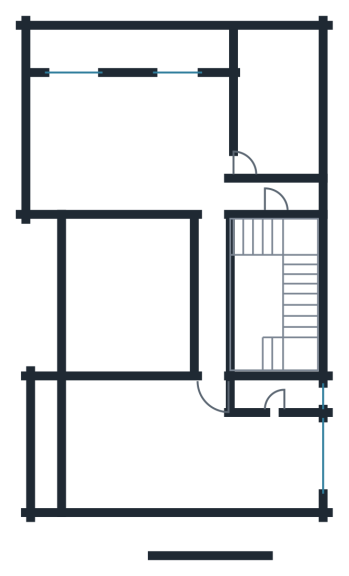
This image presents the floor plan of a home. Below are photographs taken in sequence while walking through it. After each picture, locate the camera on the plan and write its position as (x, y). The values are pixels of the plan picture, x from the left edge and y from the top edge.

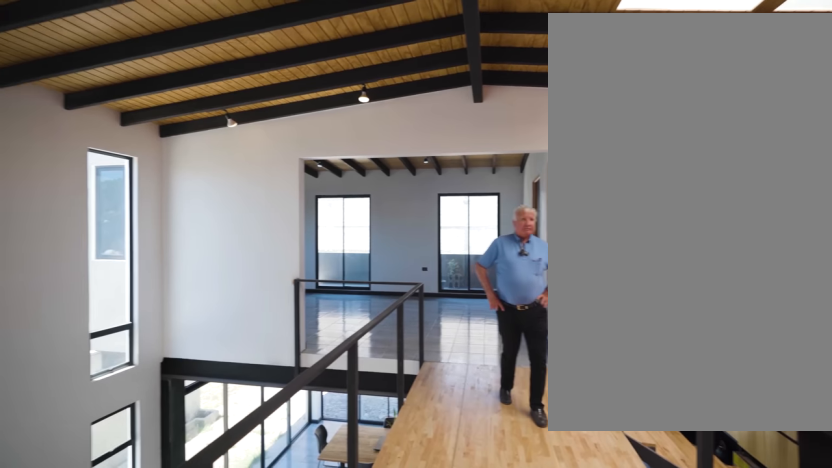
(210, 291)
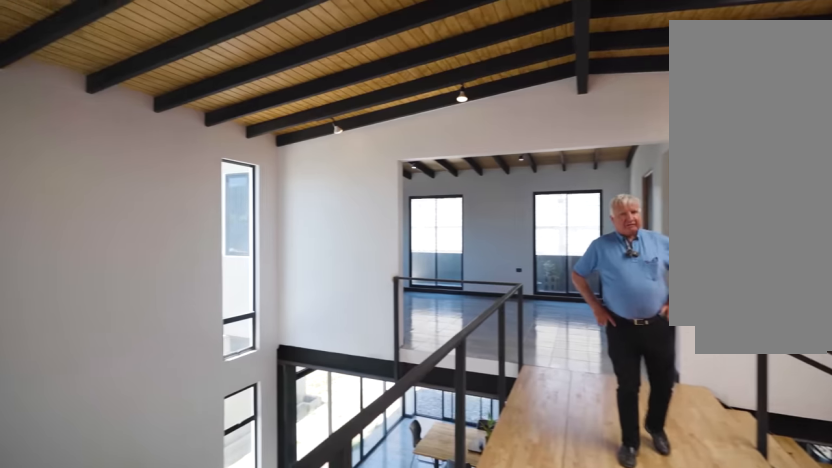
(210, 291)
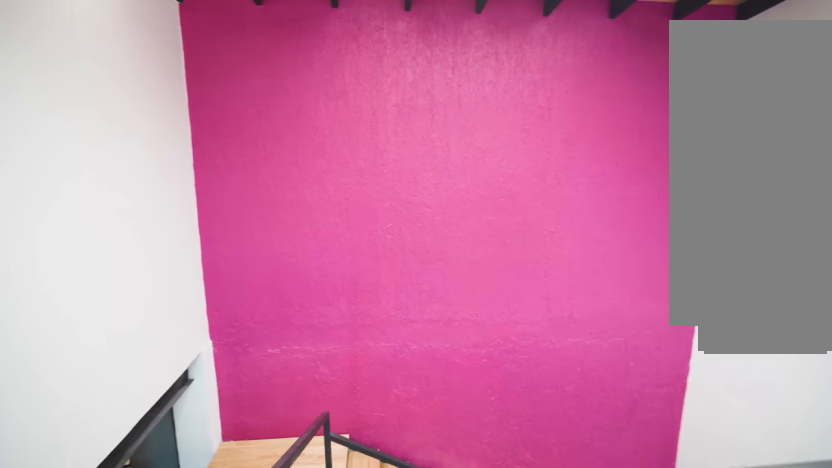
(214, 316)
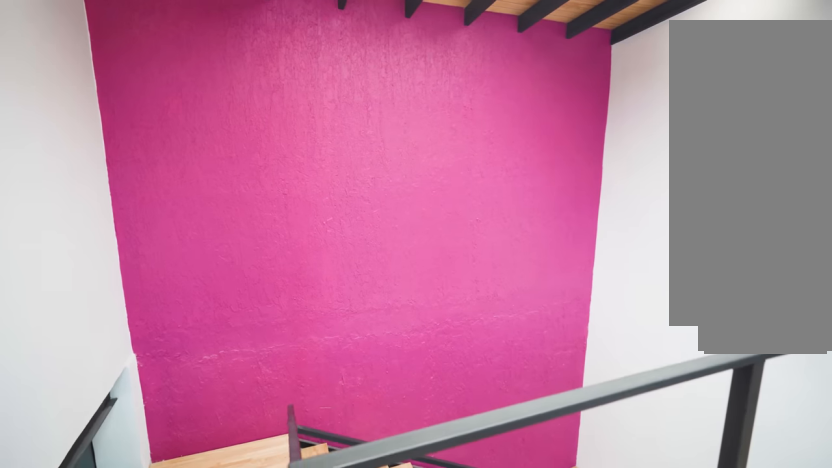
(215, 309)
